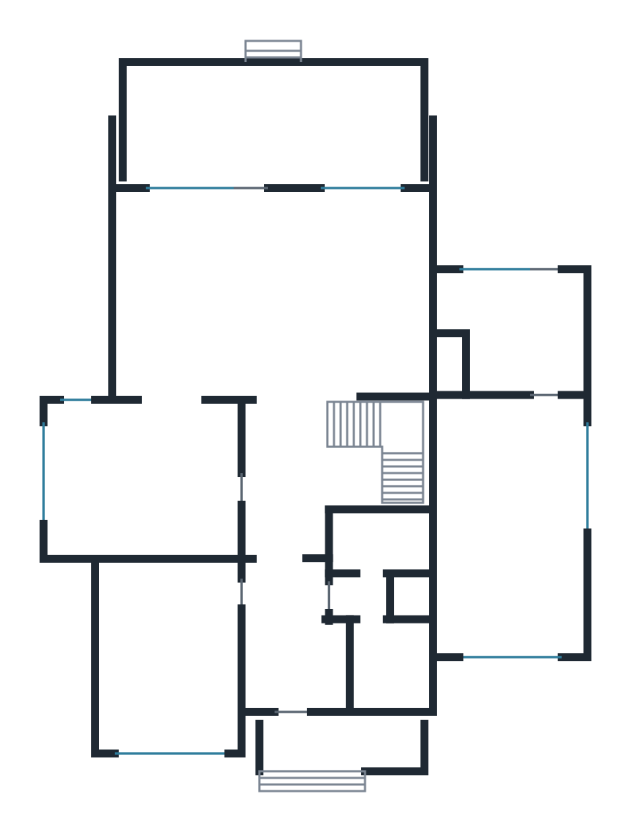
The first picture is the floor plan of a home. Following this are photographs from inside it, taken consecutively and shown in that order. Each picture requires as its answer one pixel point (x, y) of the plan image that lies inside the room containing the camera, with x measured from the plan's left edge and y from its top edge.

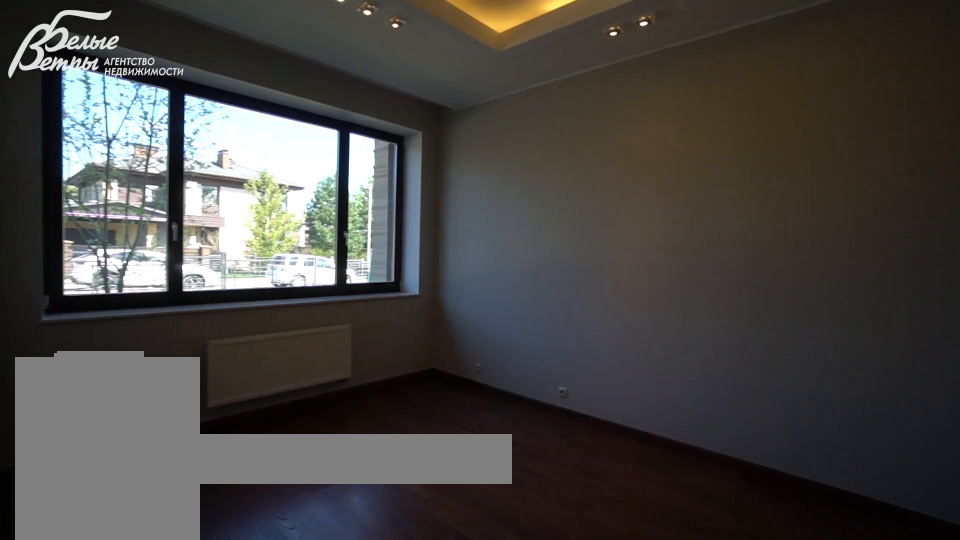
(166, 654)
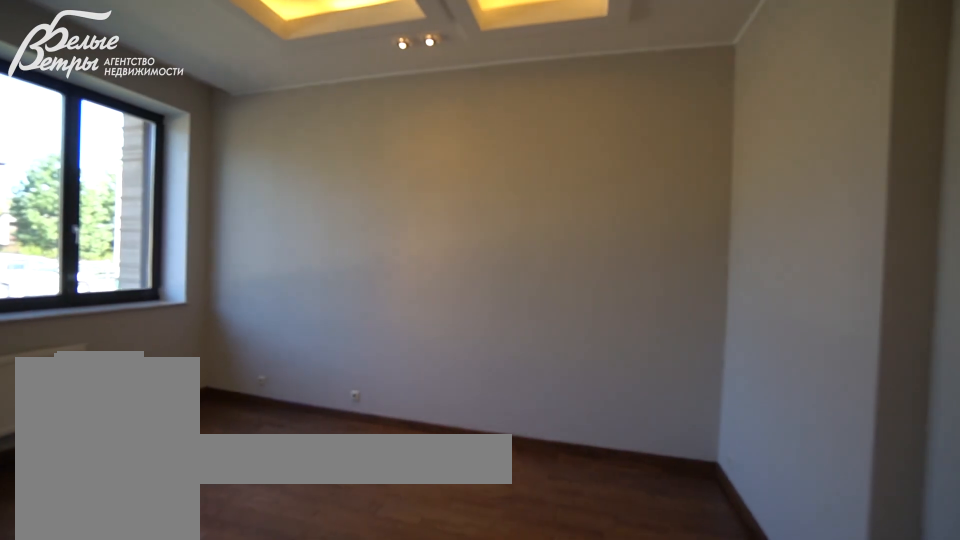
(166, 654)
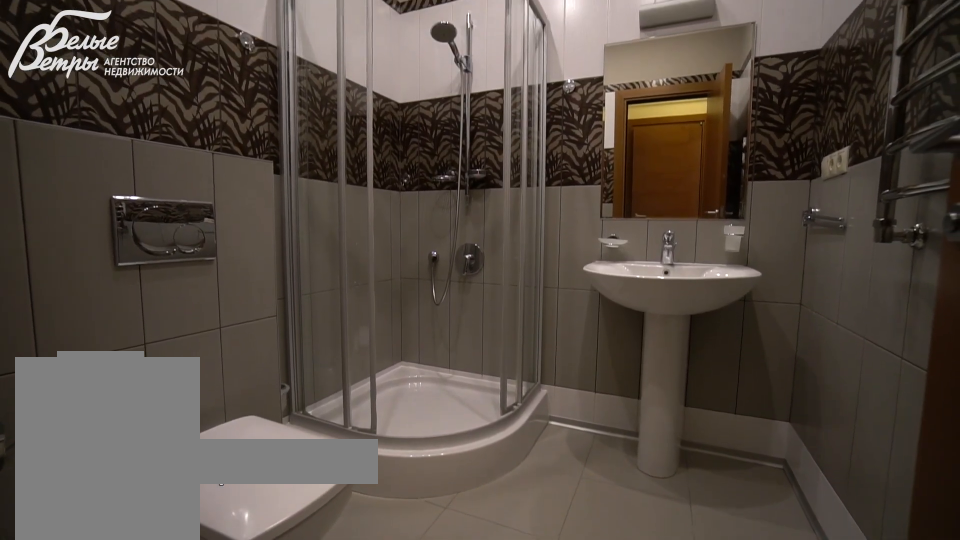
(389, 666)
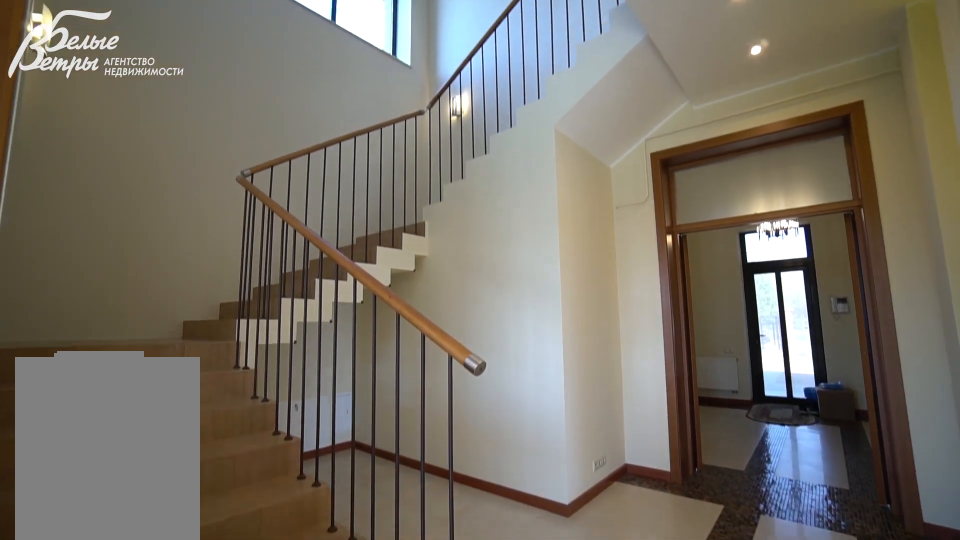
(374, 452)
